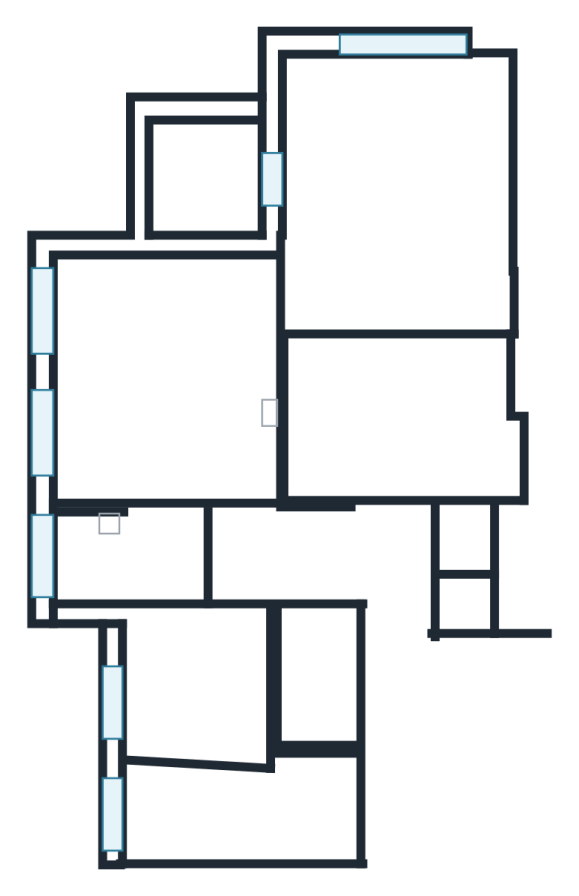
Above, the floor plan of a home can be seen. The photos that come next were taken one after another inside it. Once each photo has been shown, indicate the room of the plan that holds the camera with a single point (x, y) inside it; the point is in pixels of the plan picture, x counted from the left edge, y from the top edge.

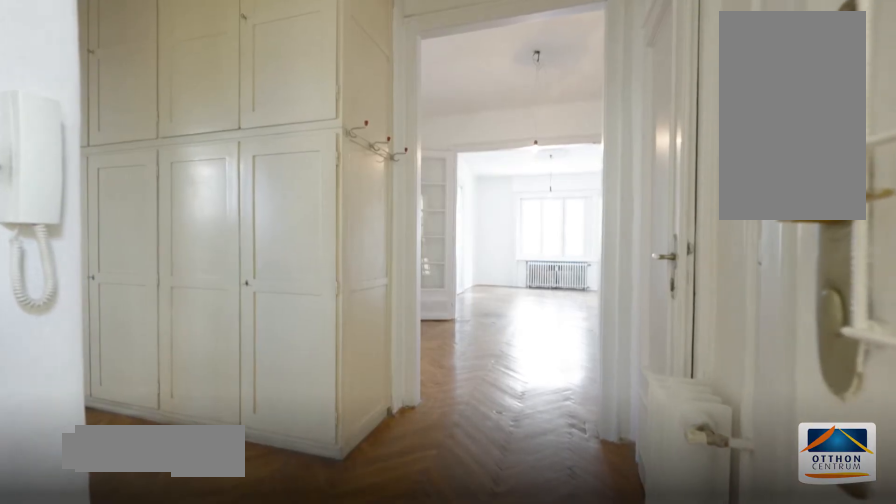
(375, 555)
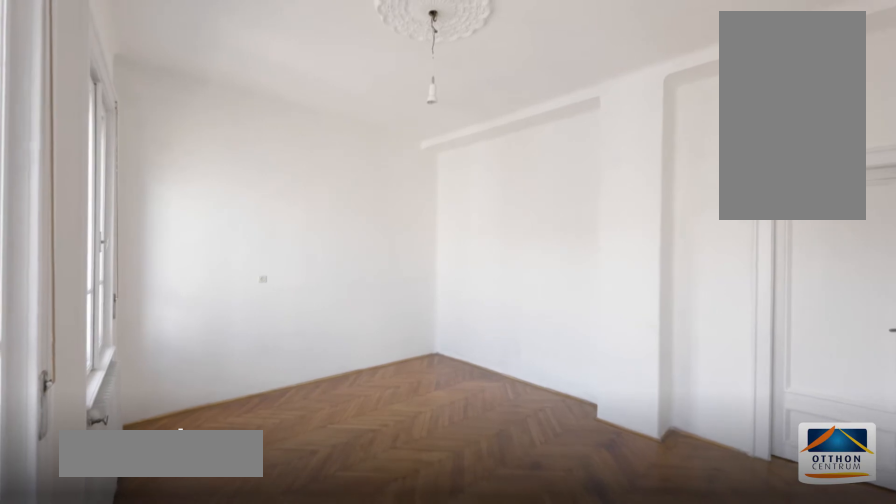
(173, 392)
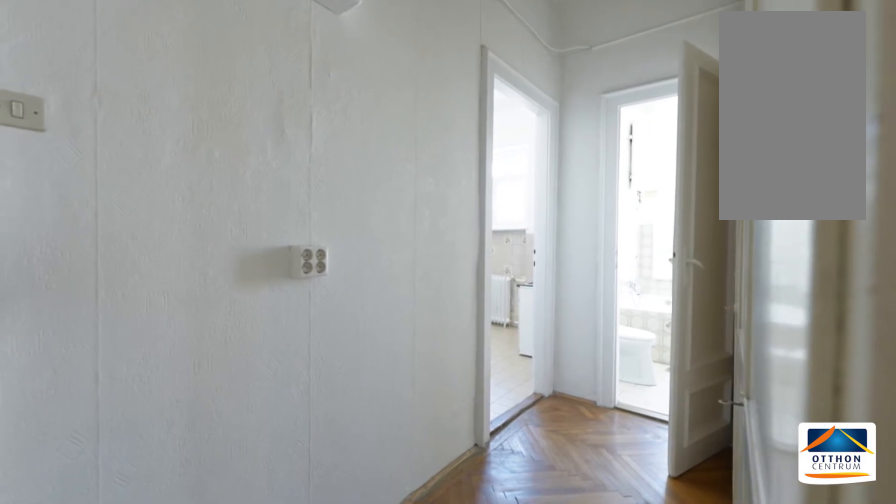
(376, 556)
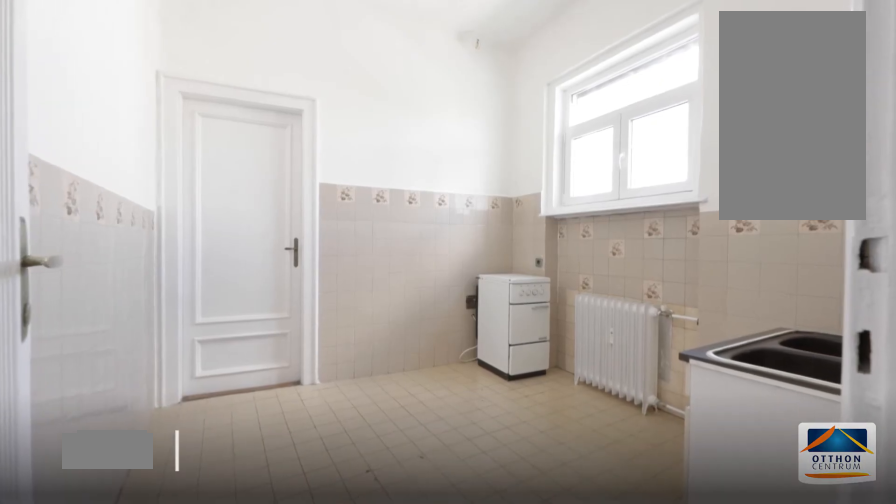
(221, 691)
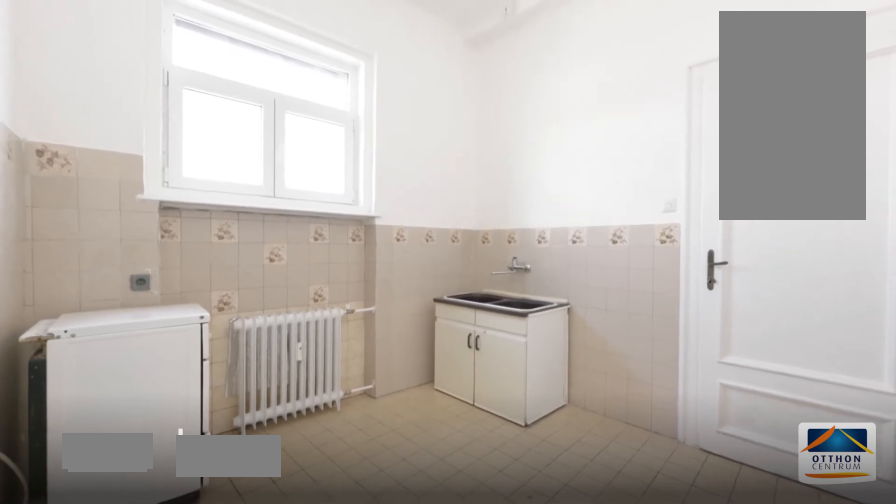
(221, 691)
